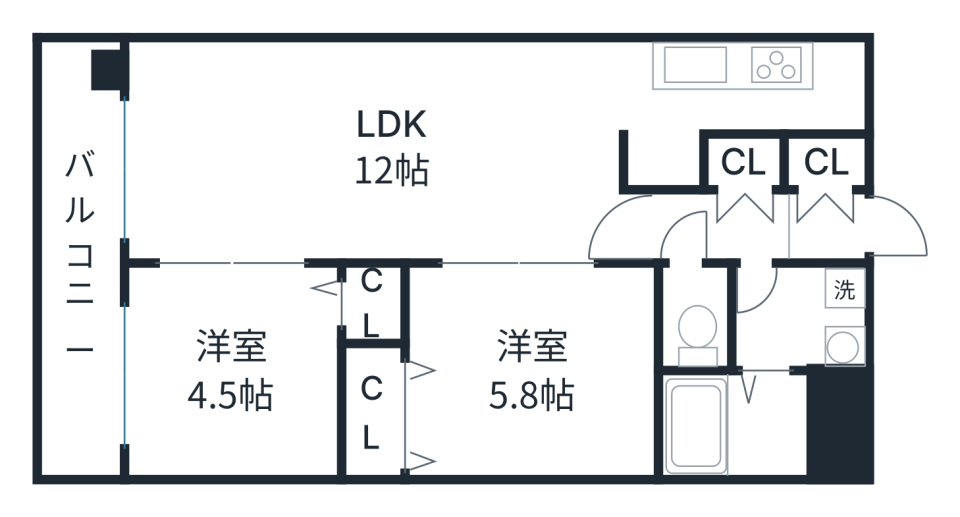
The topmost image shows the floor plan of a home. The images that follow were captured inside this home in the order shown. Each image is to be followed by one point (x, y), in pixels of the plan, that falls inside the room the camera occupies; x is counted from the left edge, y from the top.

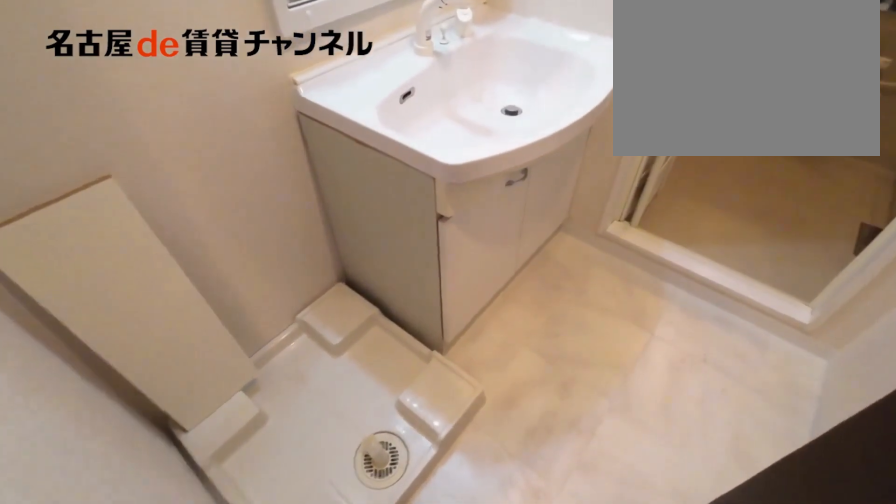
(801, 317)
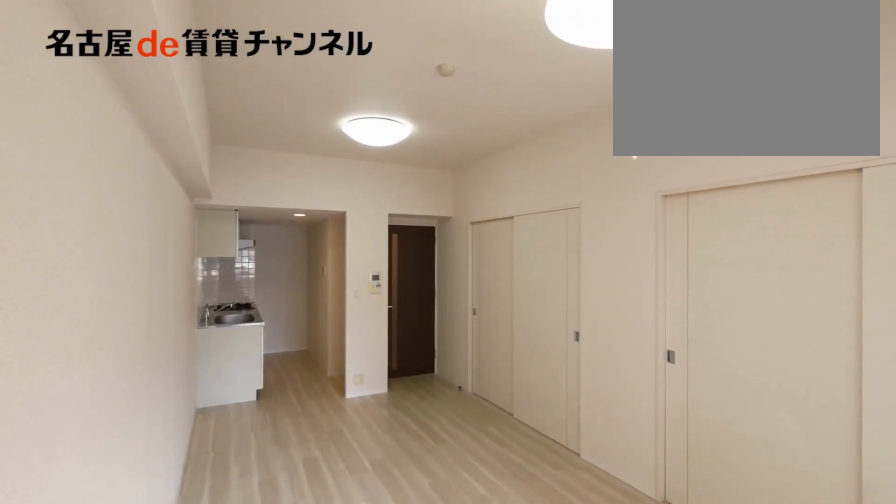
(386, 150)
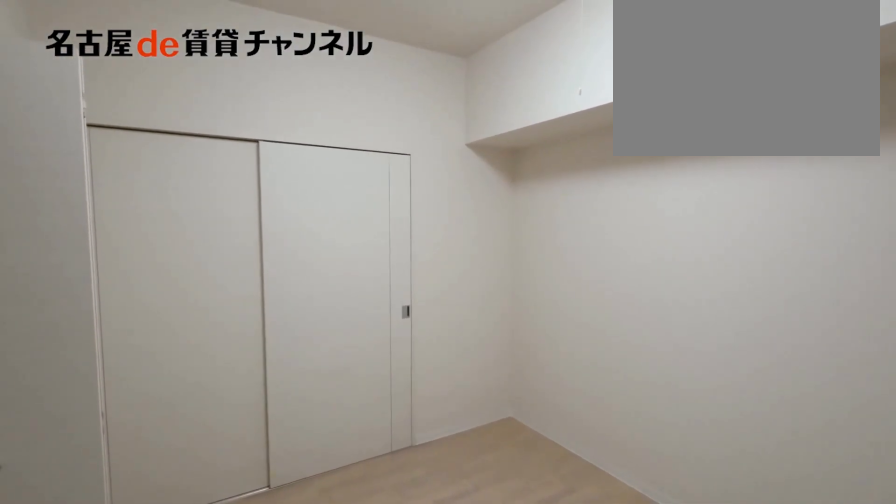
(509, 371)
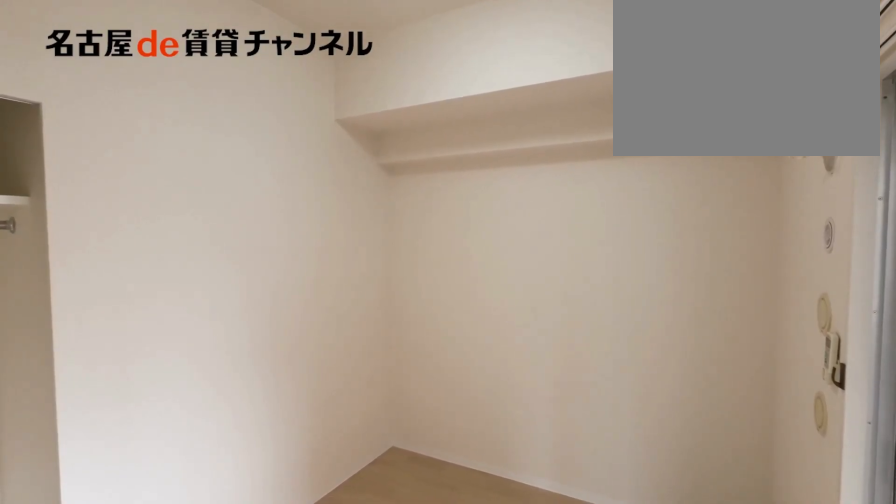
(246, 359)
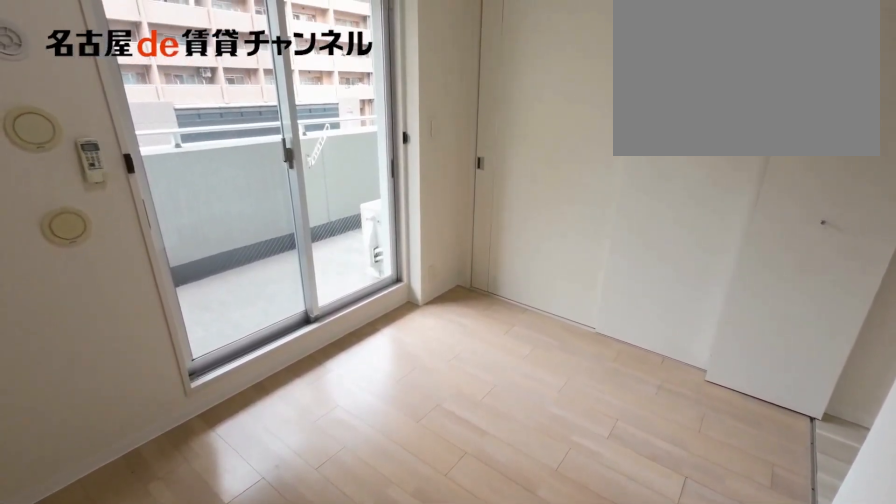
(246, 359)
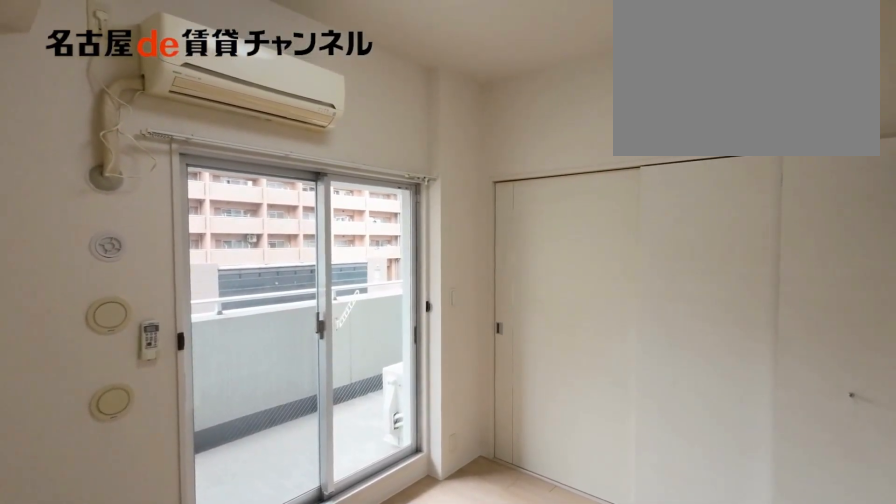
(246, 359)
